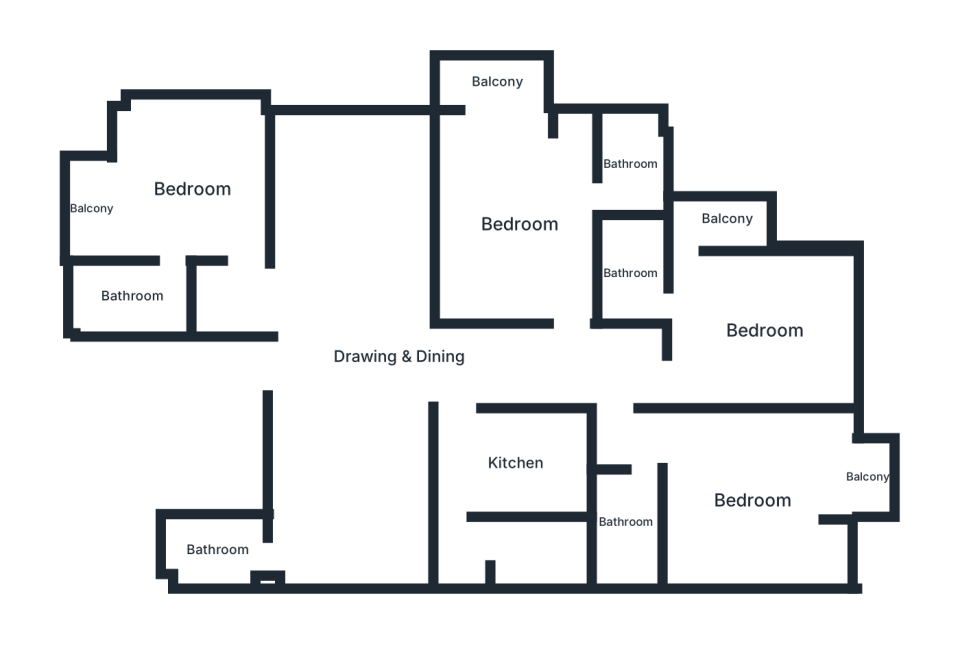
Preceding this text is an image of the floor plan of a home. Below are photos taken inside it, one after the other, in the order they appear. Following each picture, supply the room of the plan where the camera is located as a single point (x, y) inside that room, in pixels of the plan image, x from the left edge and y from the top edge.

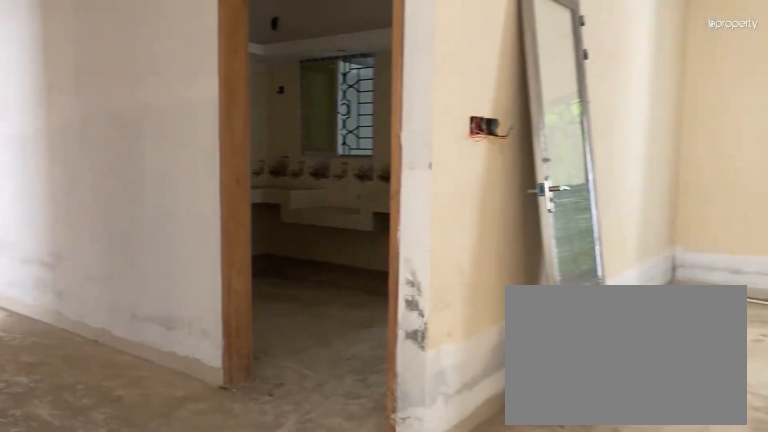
(399, 356)
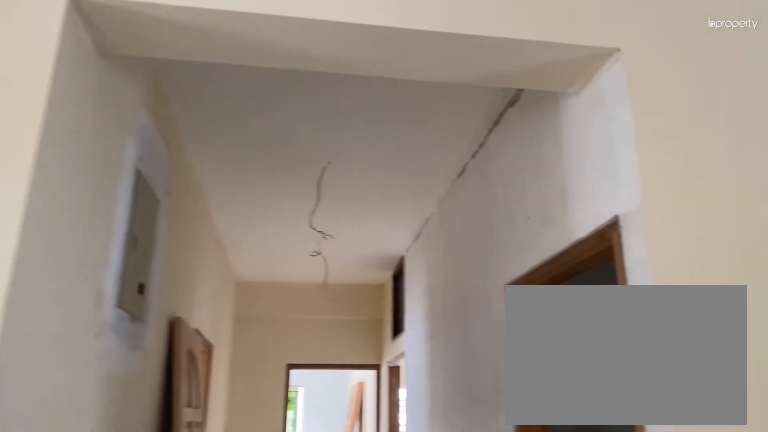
(399, 356)
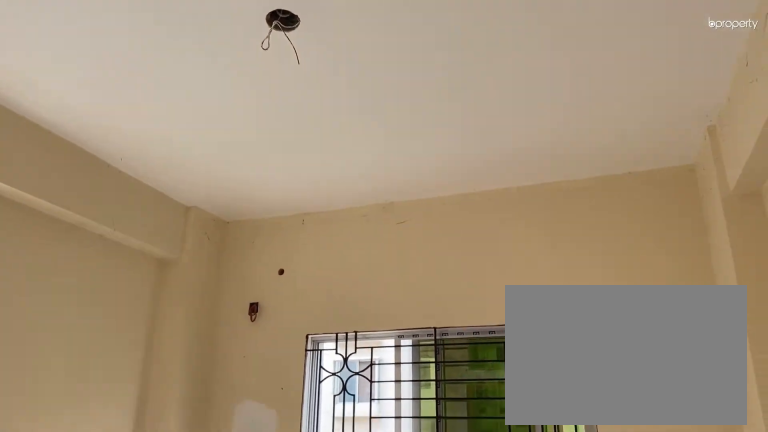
(193, 189)
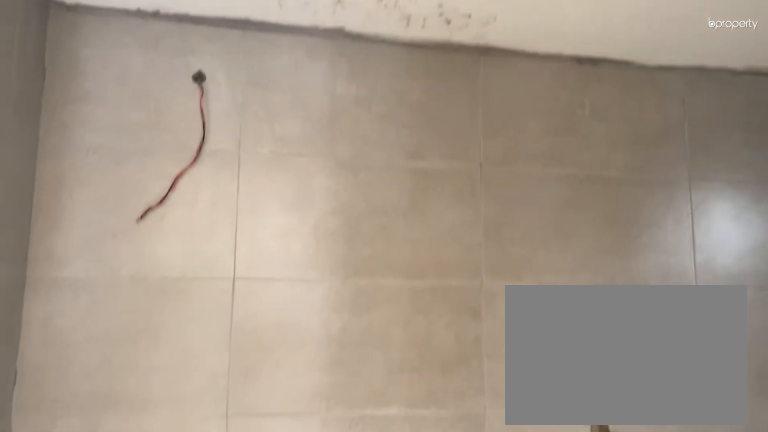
(132, 296)
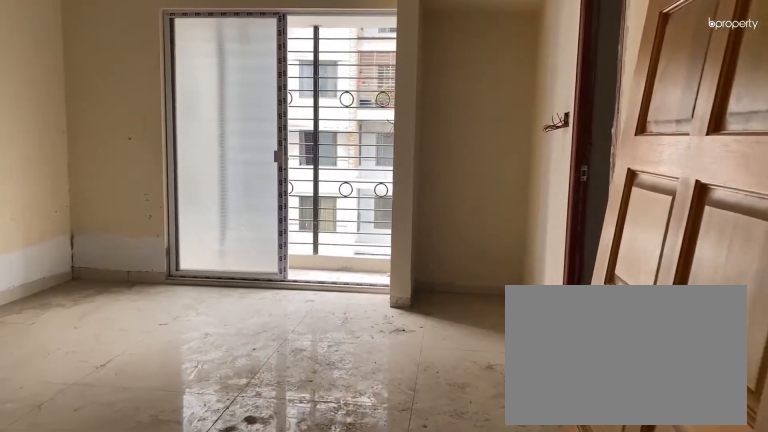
(519, 225)
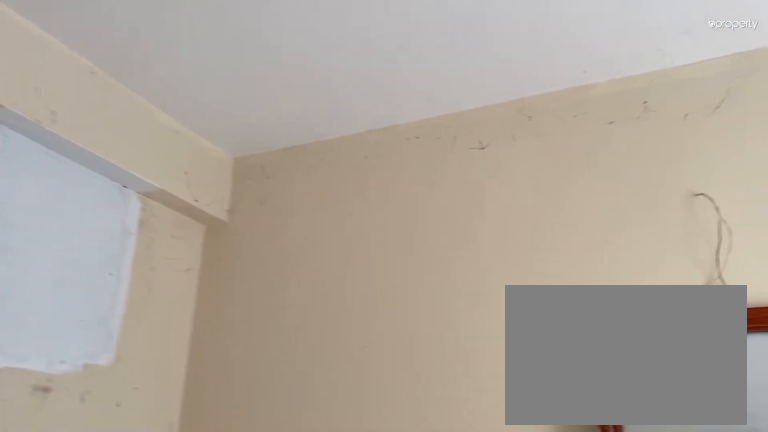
(519, 225)
